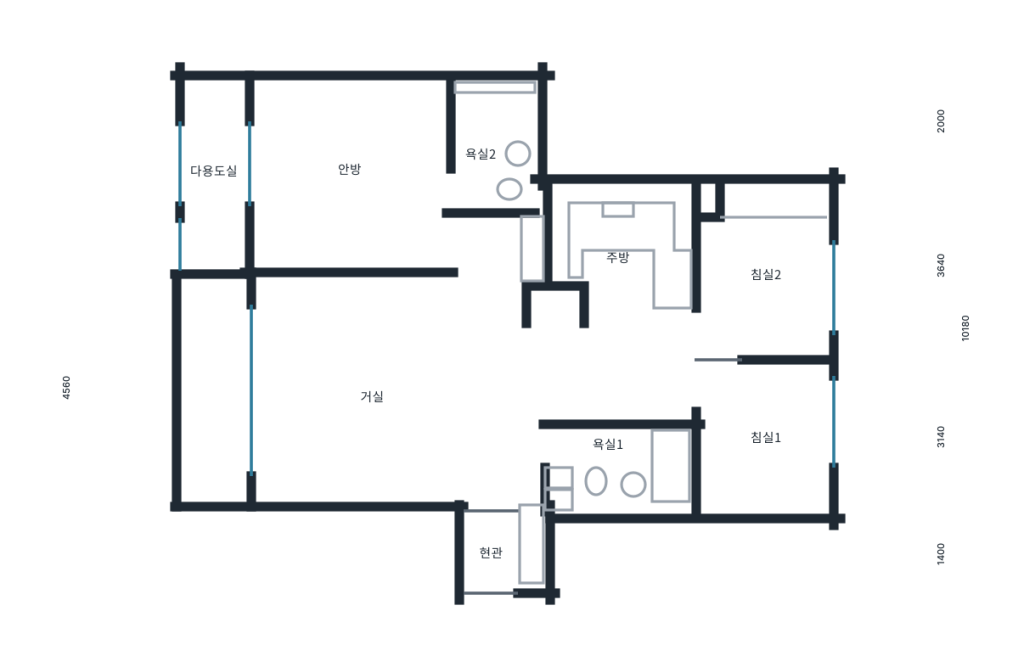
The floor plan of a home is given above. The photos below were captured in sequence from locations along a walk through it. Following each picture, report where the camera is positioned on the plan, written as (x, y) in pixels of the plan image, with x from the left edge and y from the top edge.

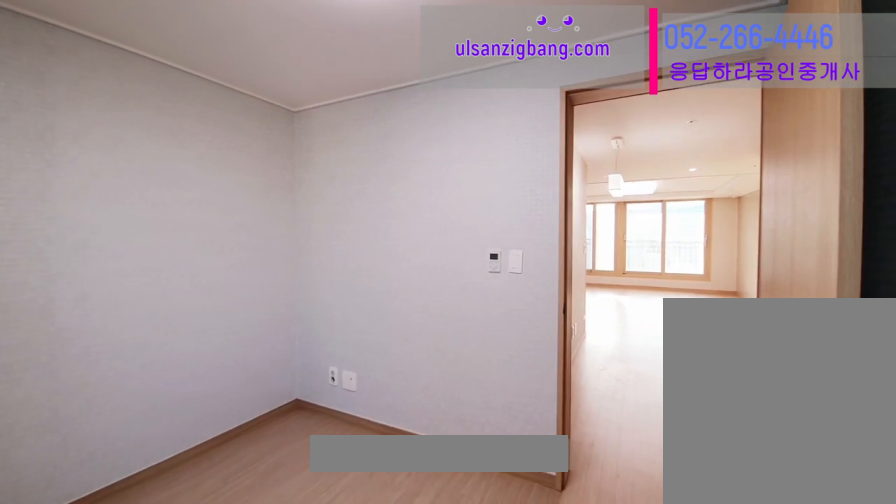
(773, 434)
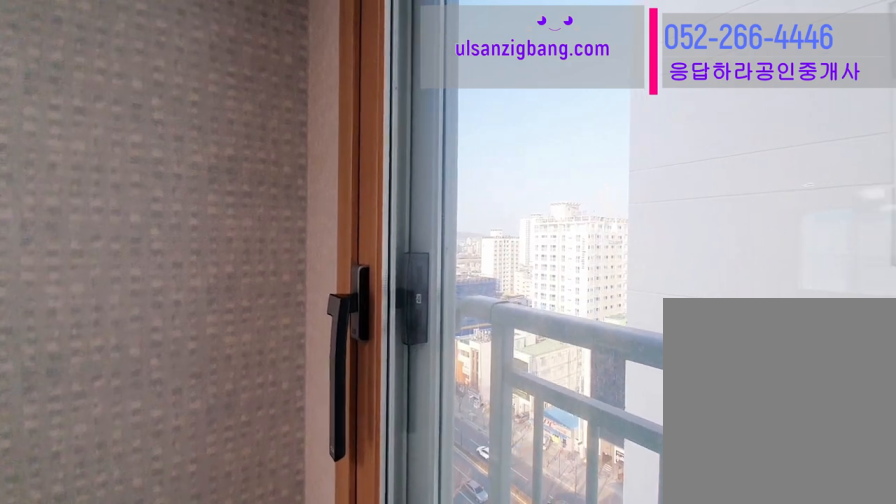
(775, 434)
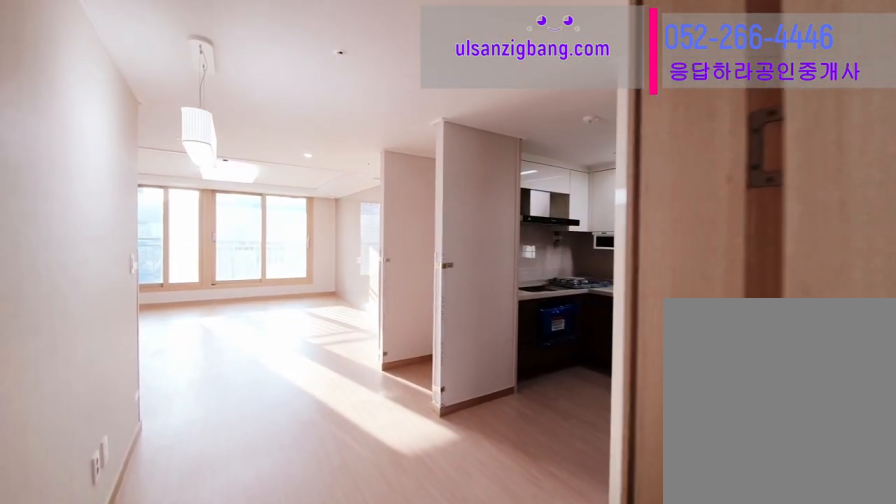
(773, 435)
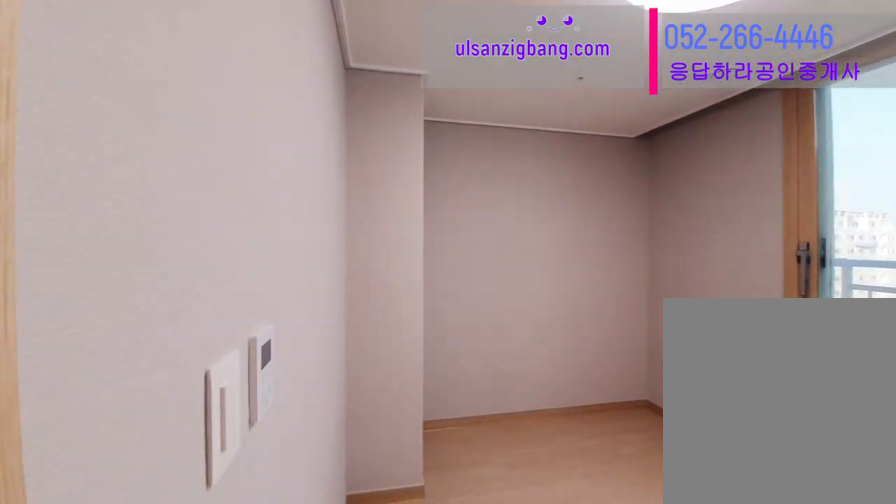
(785, 285)
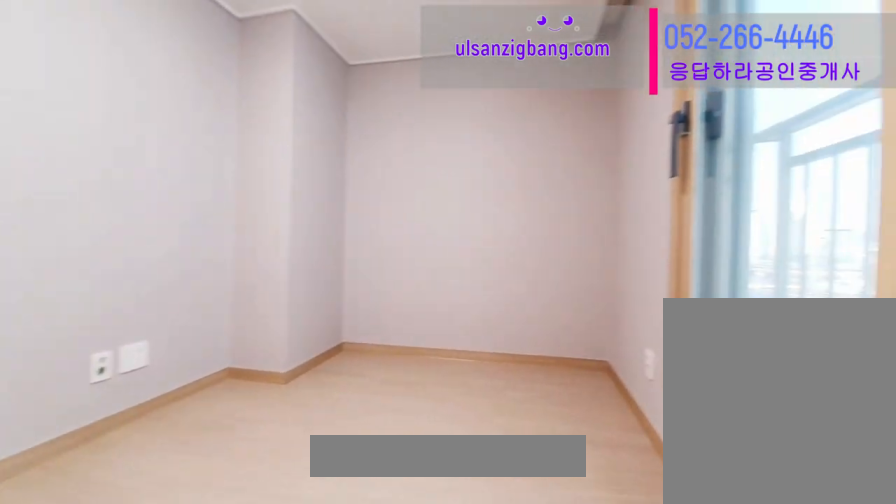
(782, 284)
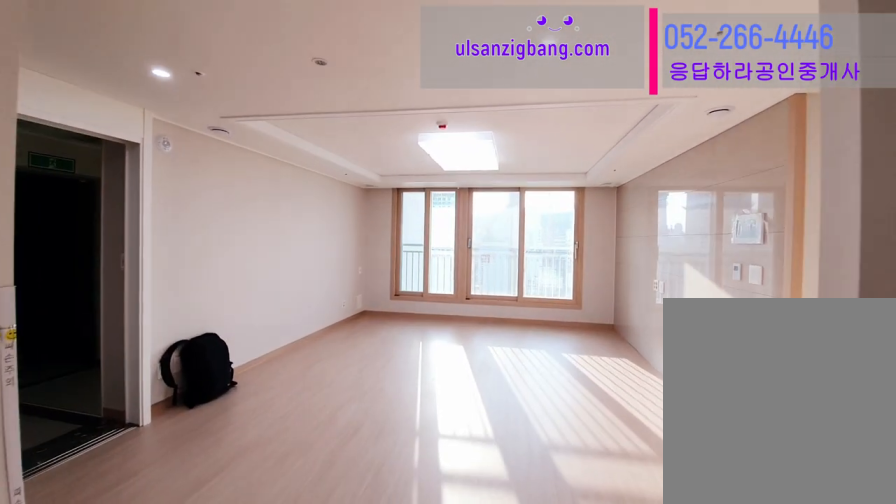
(543, 355)
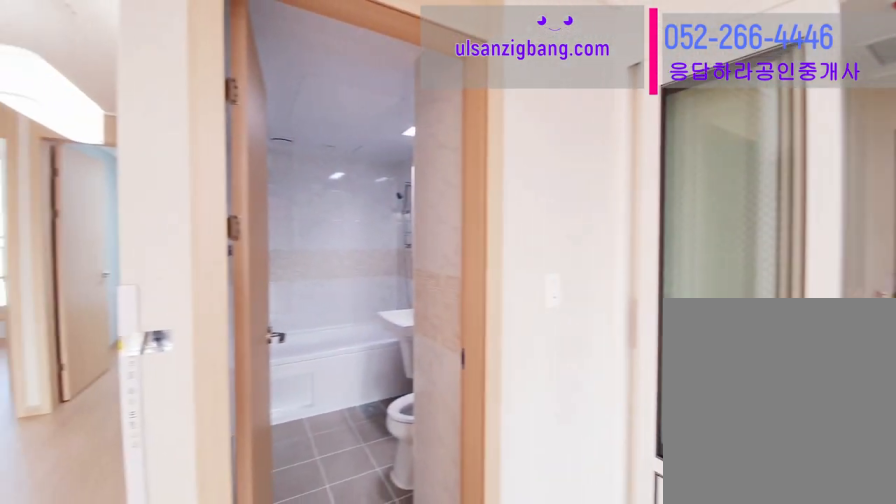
(460, 408)
